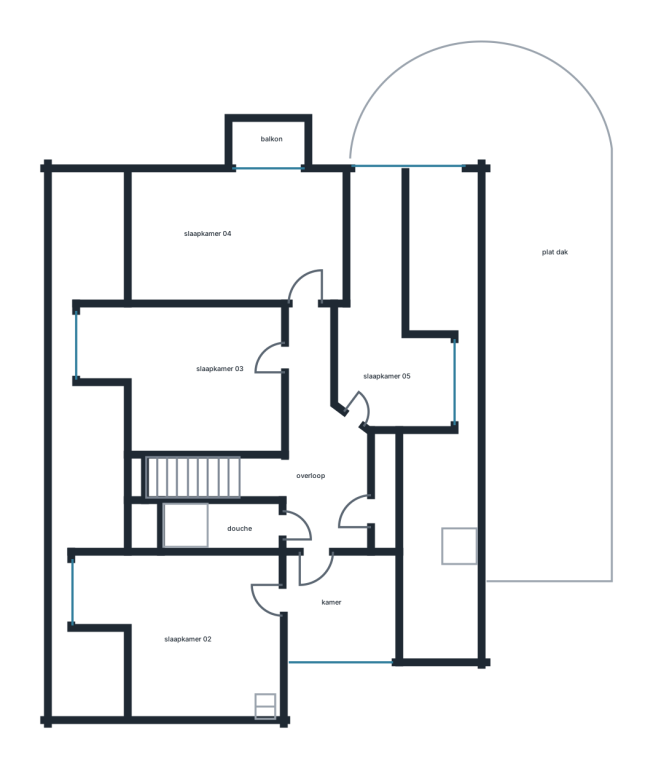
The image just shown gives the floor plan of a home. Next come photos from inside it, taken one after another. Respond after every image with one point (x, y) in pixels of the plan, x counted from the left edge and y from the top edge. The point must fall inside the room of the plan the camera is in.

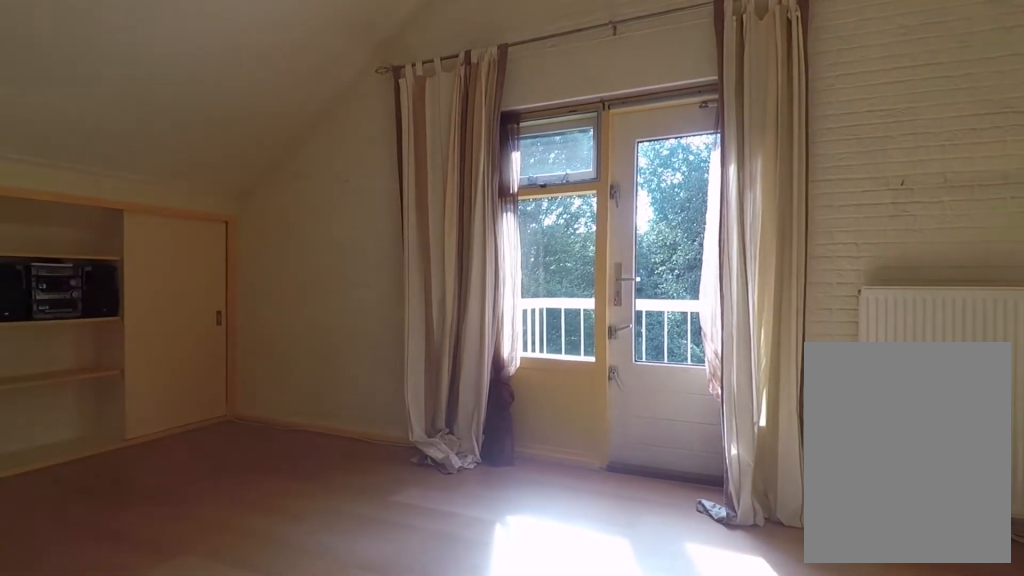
(235, 237)
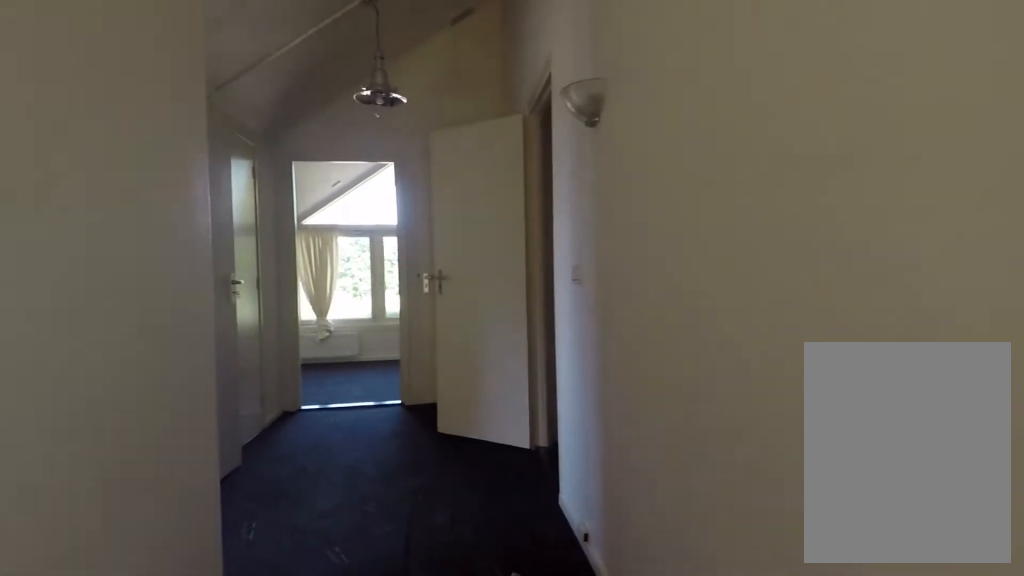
(314, 450)
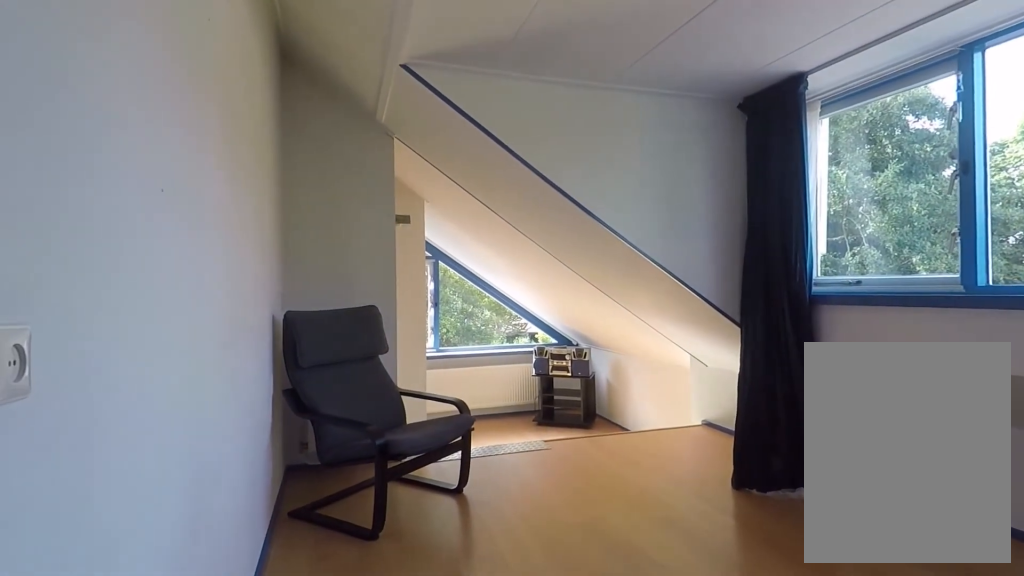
(385, 323)
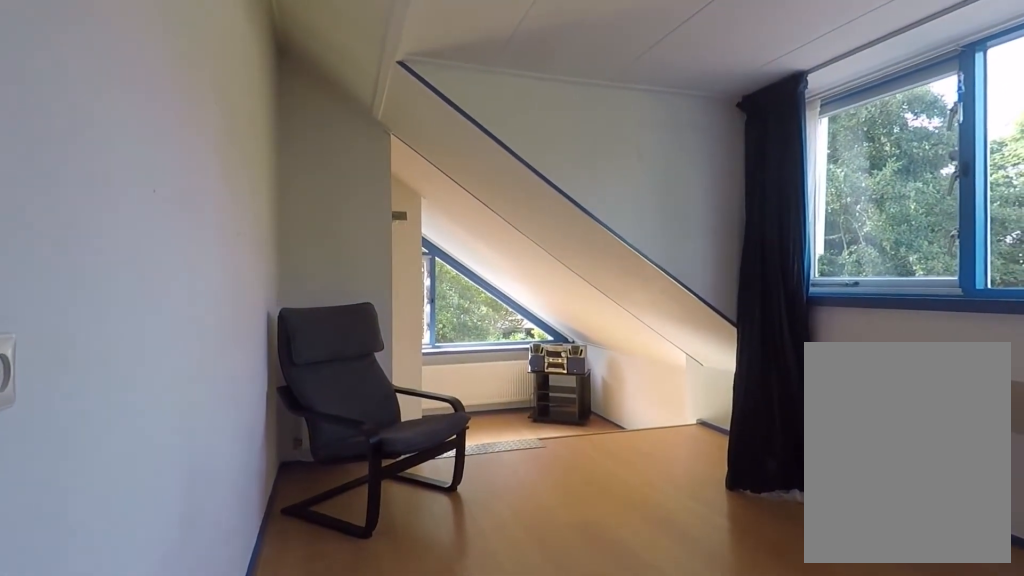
(385, 323)
